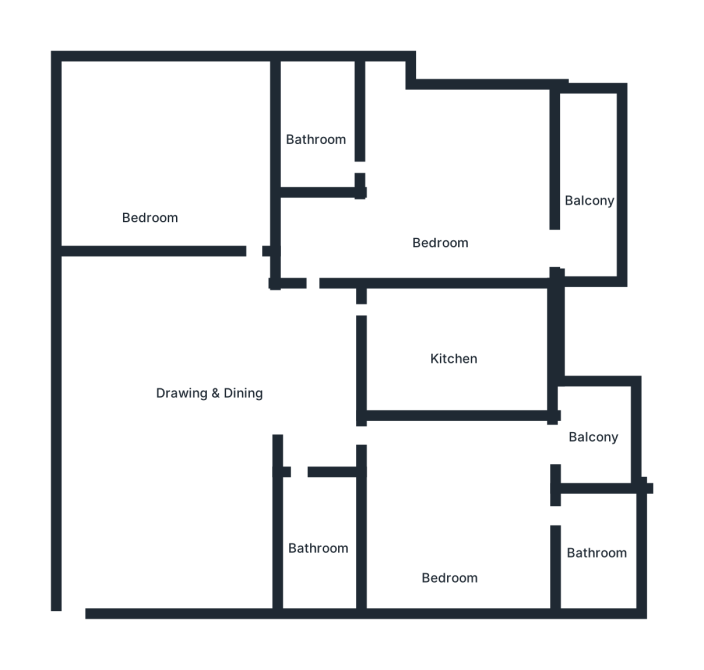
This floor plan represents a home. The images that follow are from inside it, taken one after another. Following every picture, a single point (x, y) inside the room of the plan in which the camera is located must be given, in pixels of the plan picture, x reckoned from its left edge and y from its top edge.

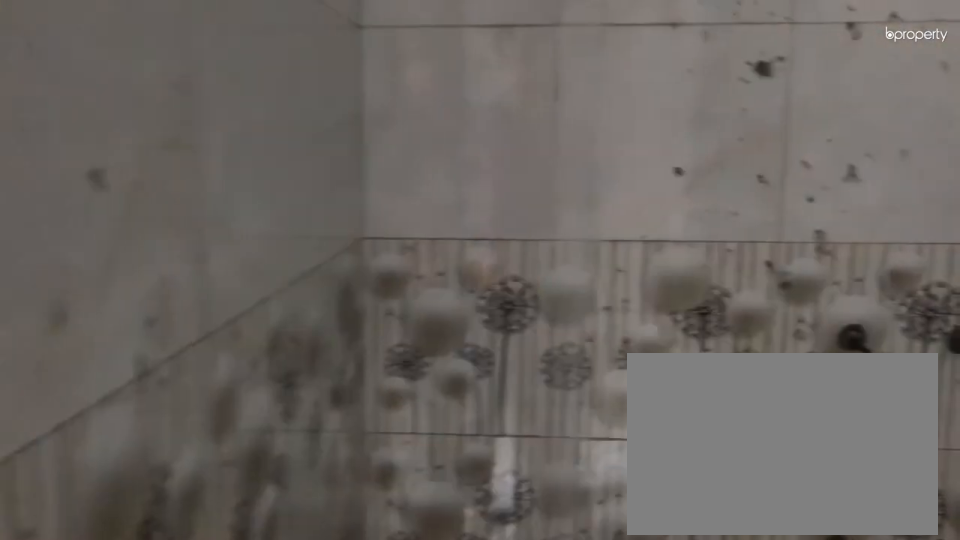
(594, 553)
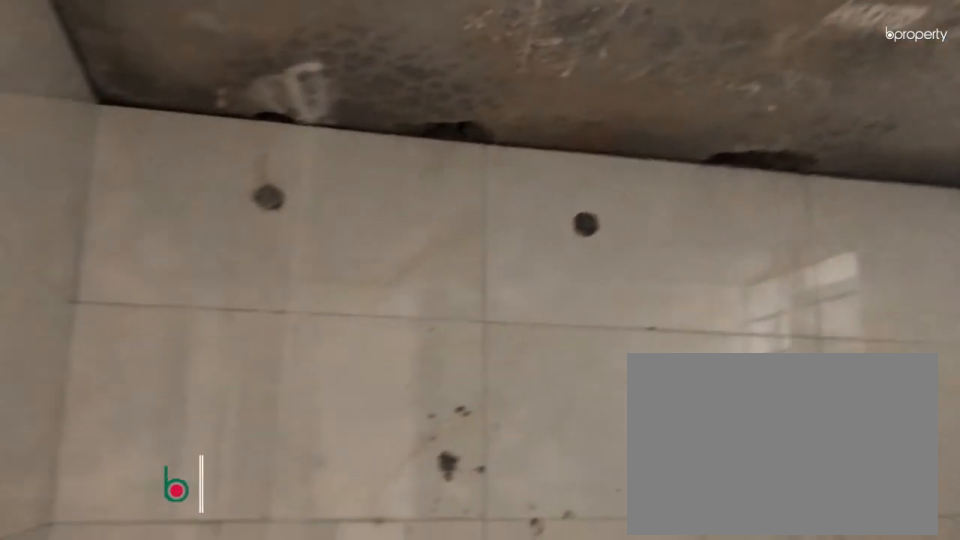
(594, 553)
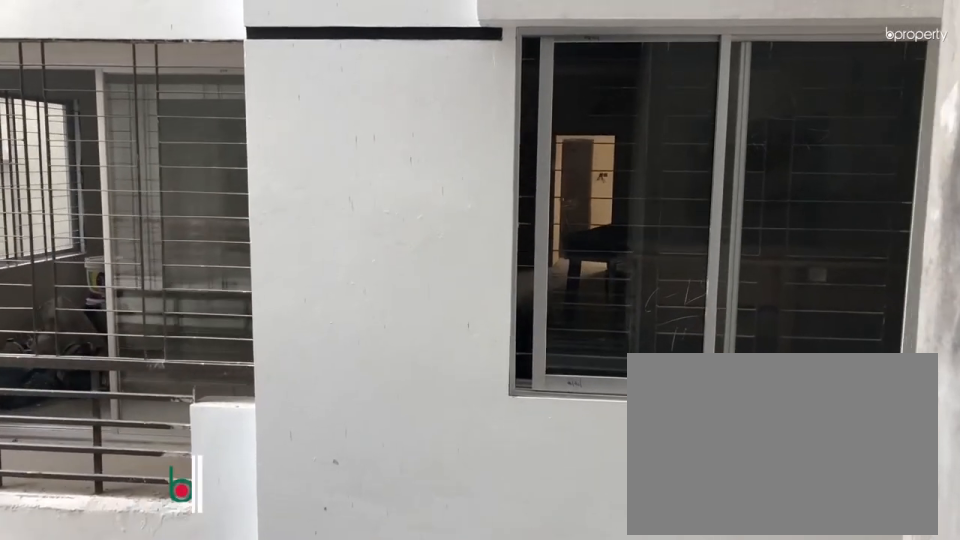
(591, 436)
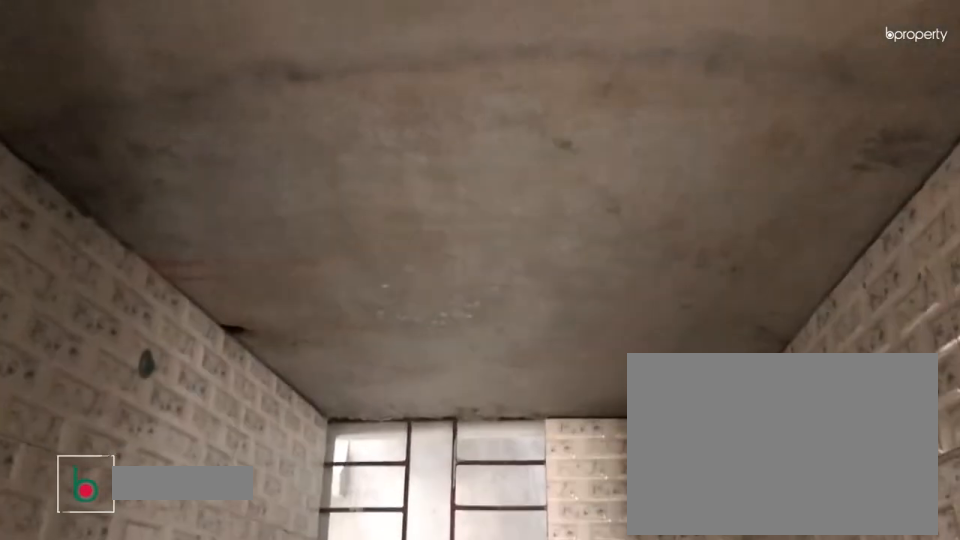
(328, 540)
